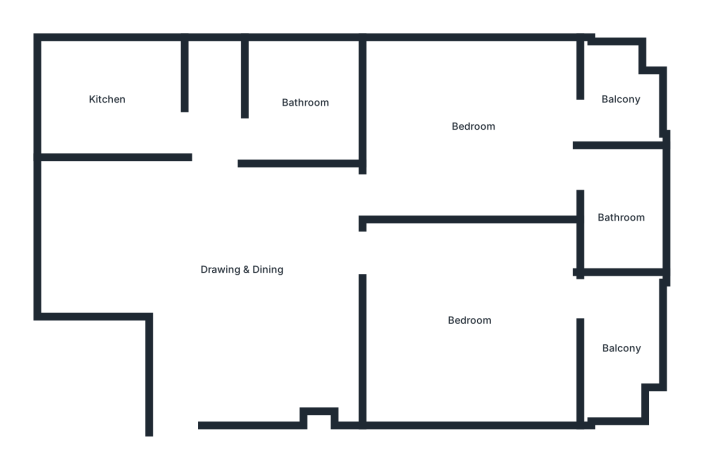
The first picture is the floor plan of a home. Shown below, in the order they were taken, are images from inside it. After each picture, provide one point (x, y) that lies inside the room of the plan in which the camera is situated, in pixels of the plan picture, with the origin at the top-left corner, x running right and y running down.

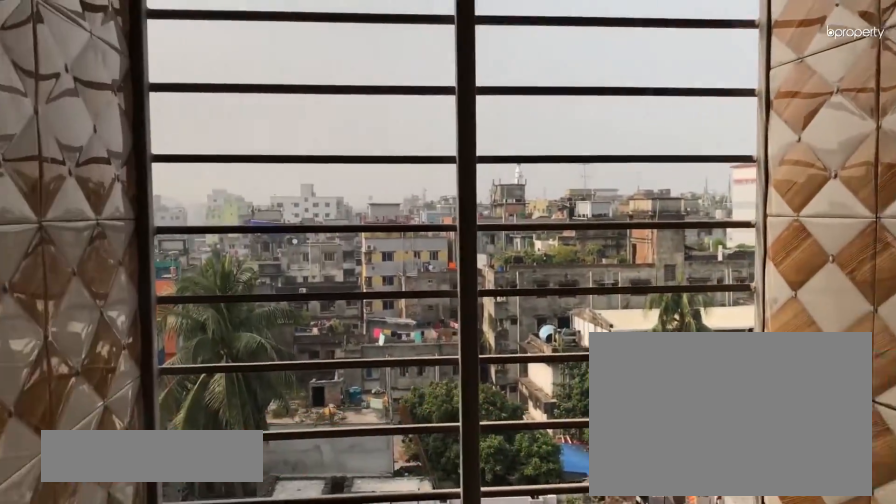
(623, 99)
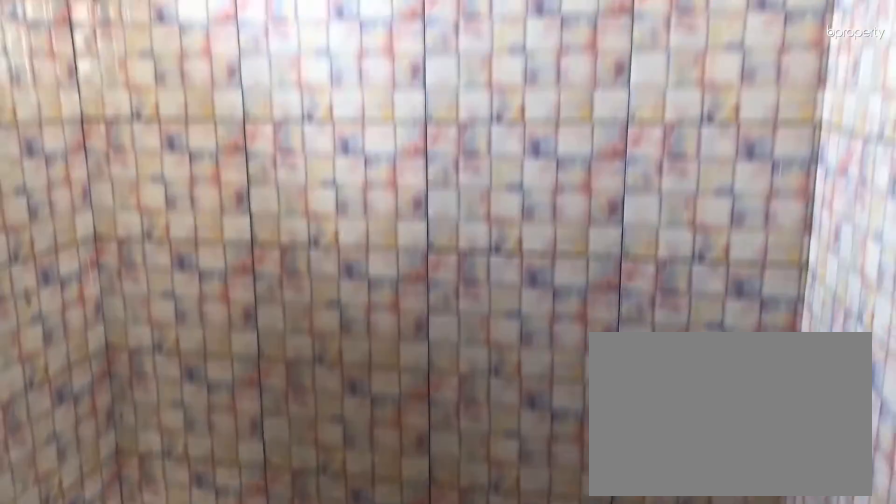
(621, 218)
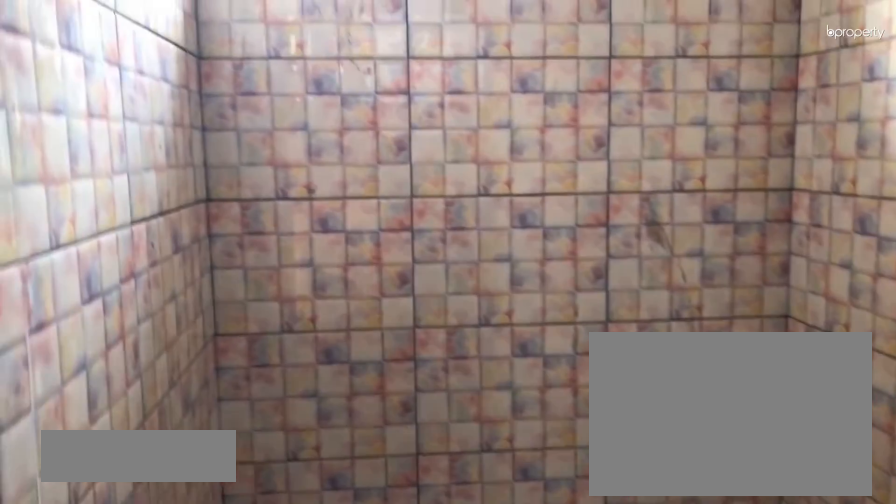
(307, 101)
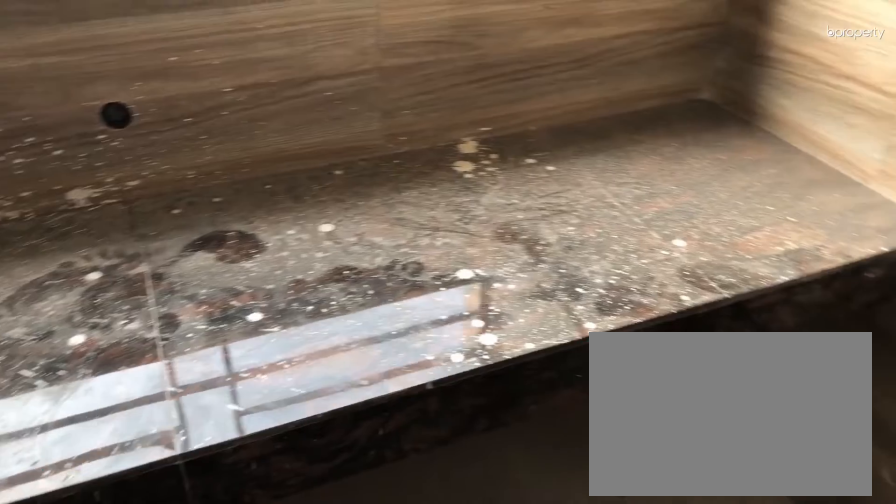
(105, 98)
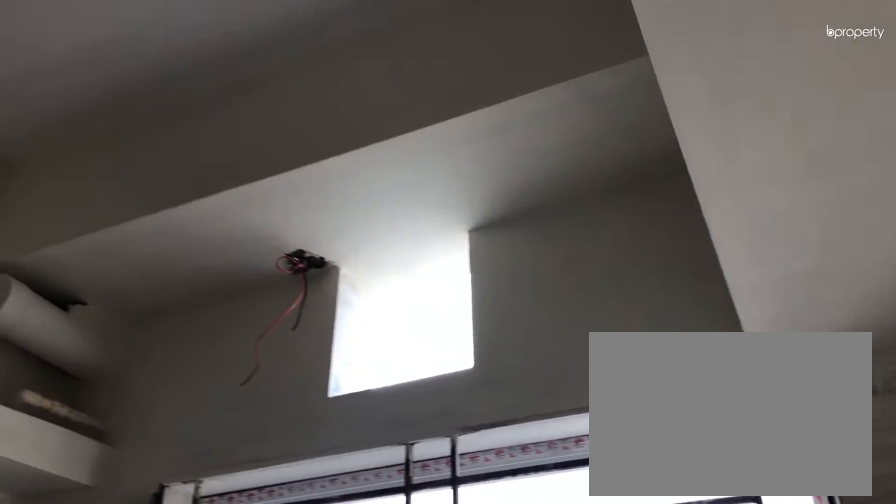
(105, 98)
